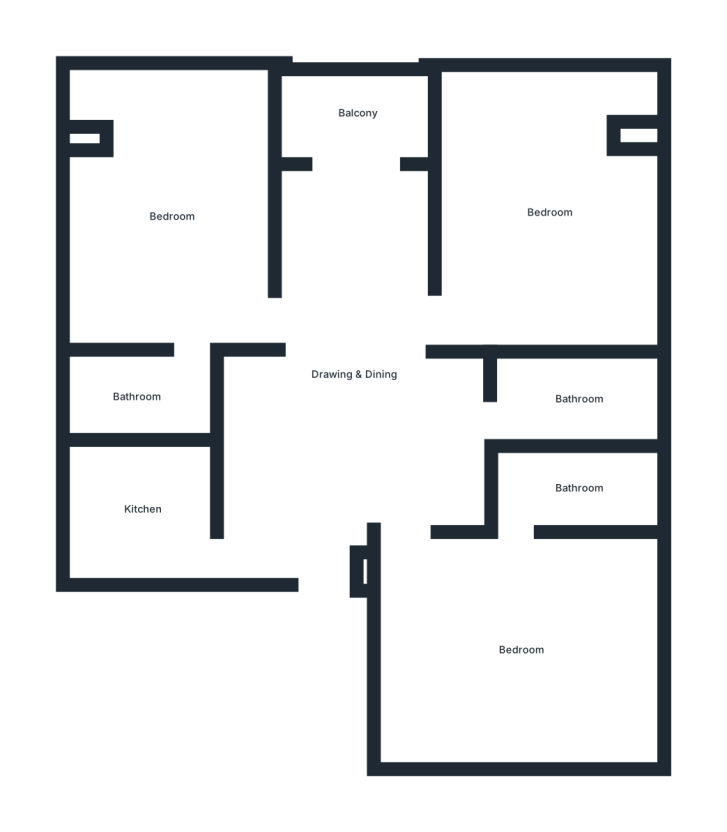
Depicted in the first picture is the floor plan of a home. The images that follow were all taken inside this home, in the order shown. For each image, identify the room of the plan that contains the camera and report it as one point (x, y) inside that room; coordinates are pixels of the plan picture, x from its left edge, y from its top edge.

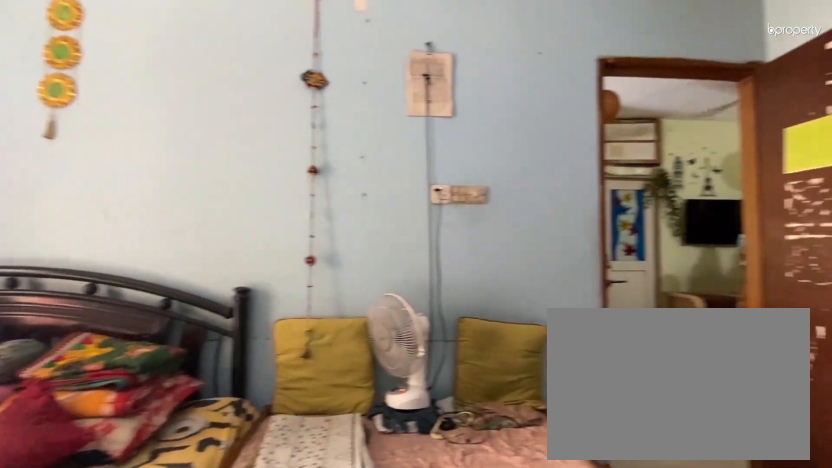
(171, 217)
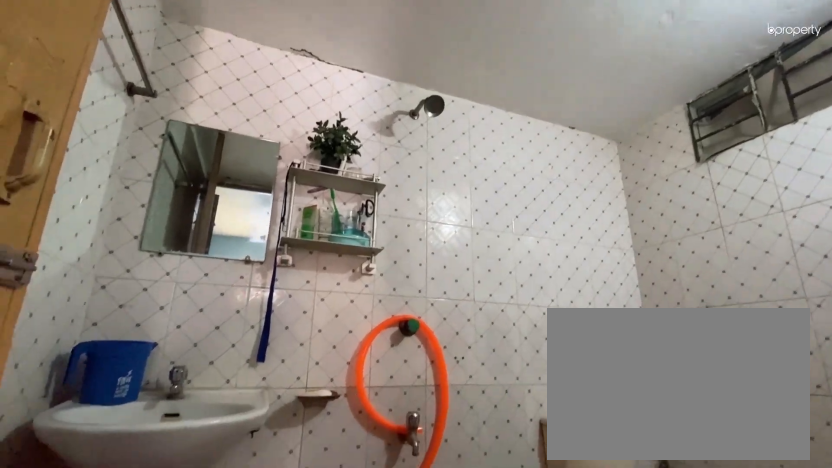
(134, 397)
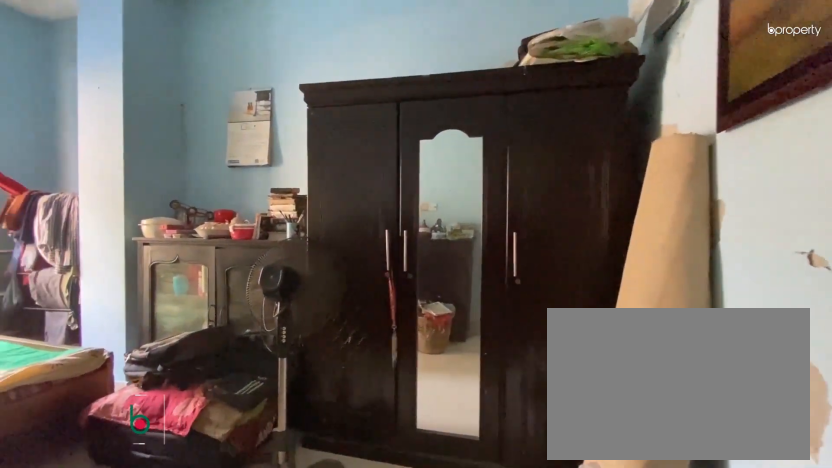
(548, 211)
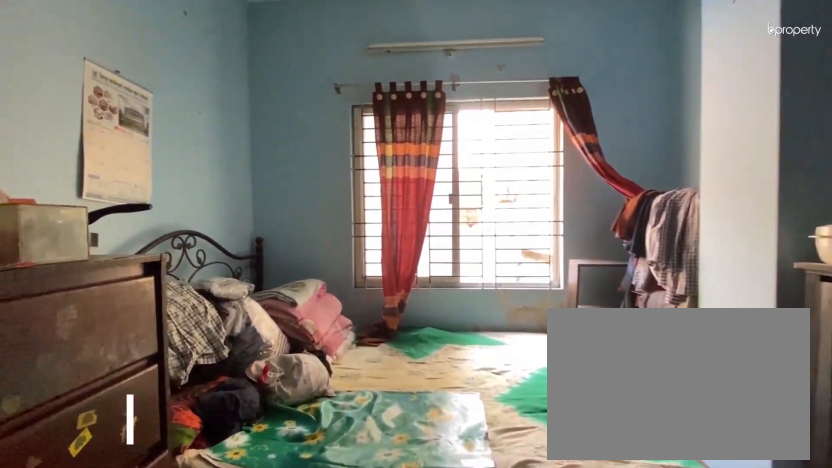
(548, 211)
